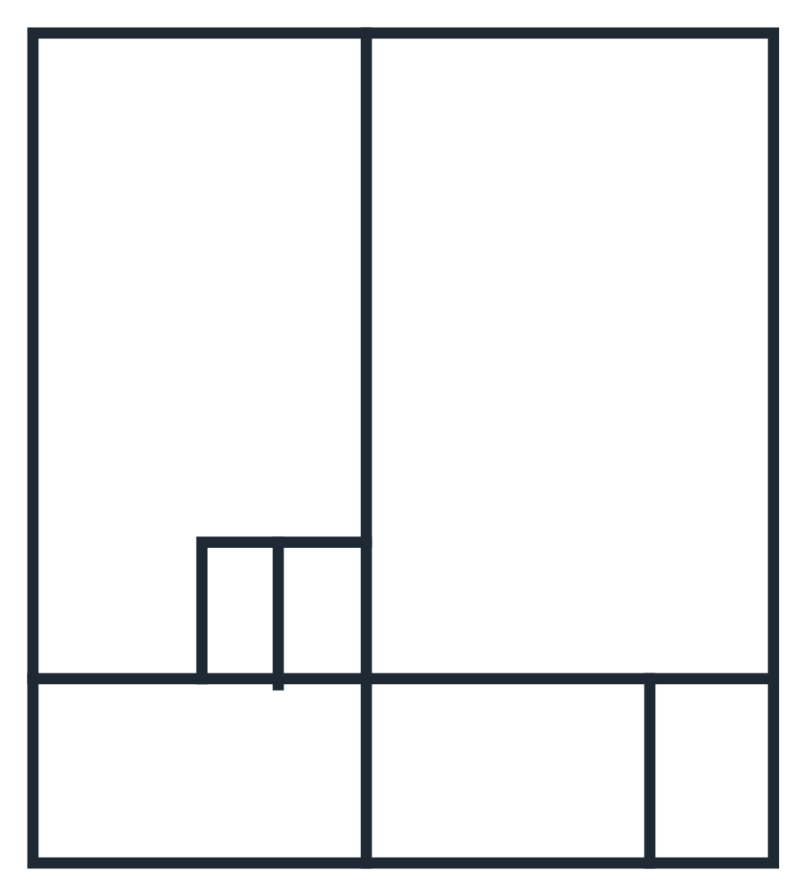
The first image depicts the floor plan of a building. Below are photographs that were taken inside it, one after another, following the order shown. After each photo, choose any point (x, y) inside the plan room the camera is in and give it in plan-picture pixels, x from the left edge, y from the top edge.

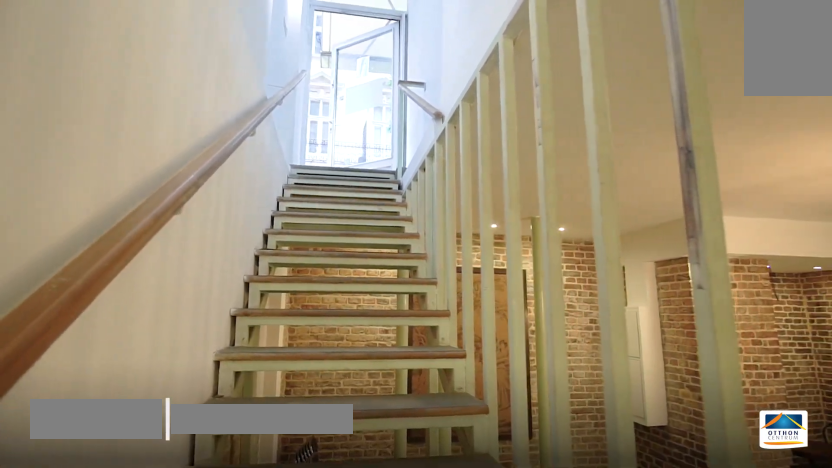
(586, 371)
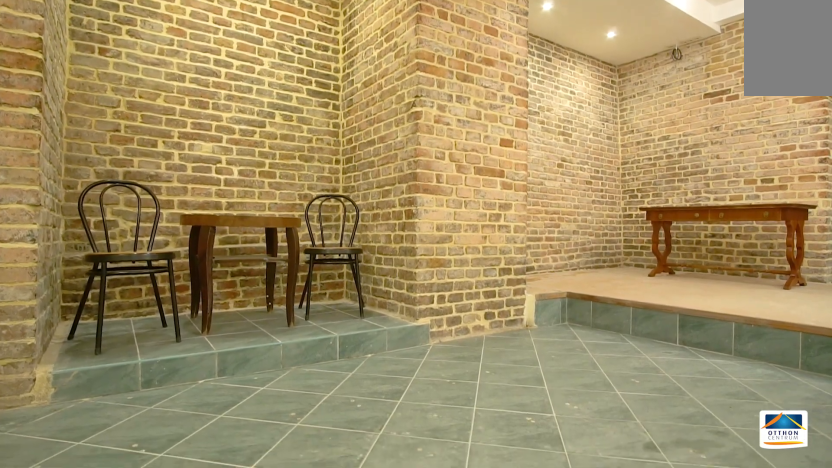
(589, 370)
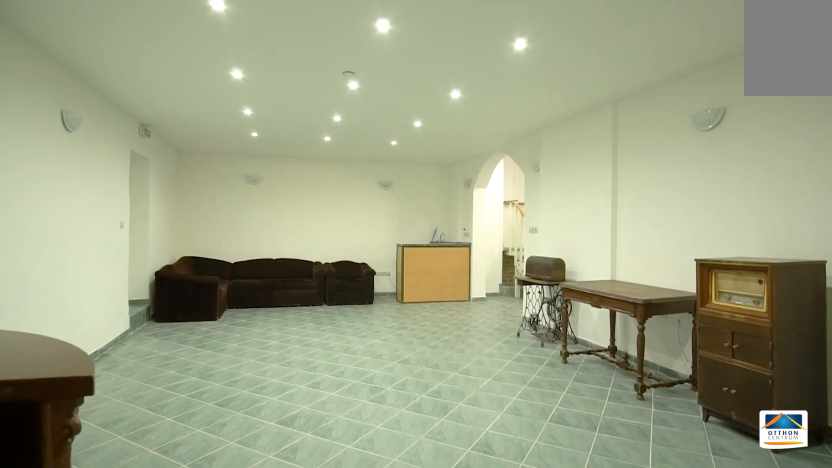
(199, 340)
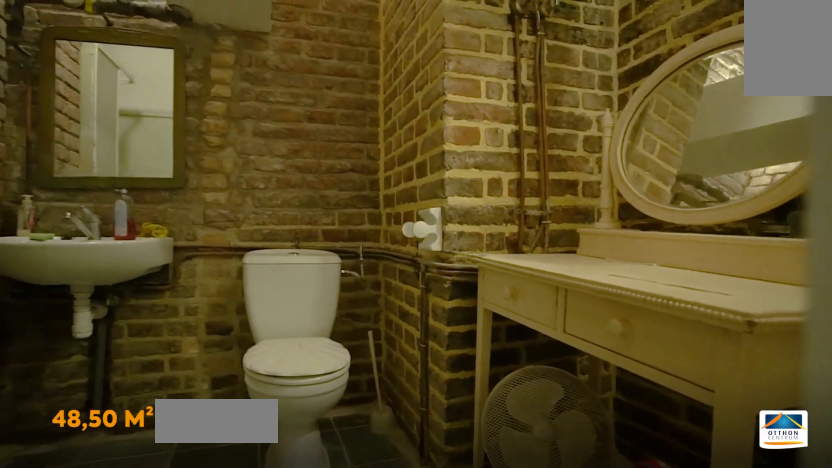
(713, 764)
